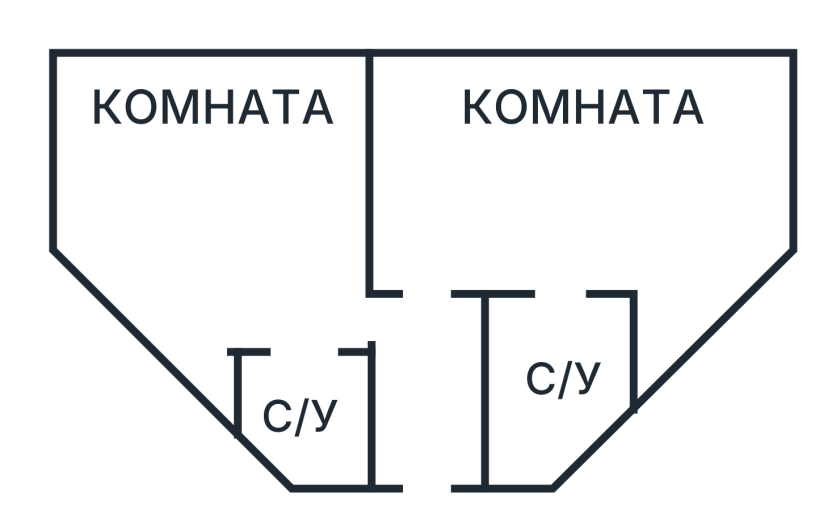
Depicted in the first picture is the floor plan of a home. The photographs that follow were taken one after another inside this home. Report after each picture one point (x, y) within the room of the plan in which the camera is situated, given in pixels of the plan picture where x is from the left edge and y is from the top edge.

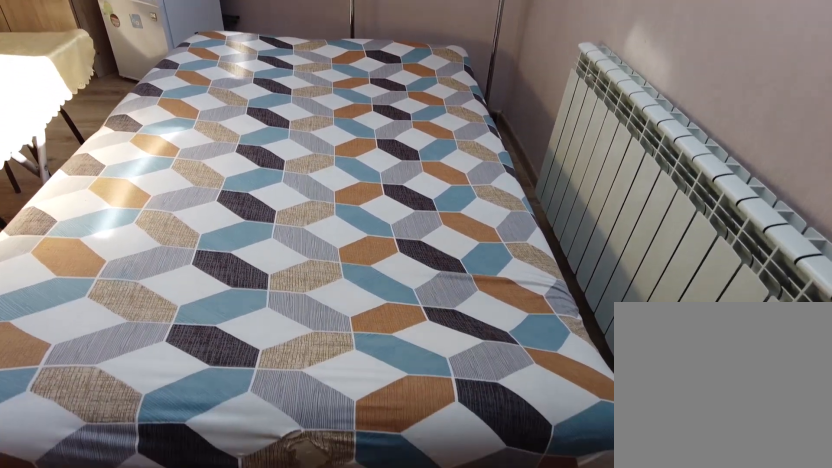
(308, 136)
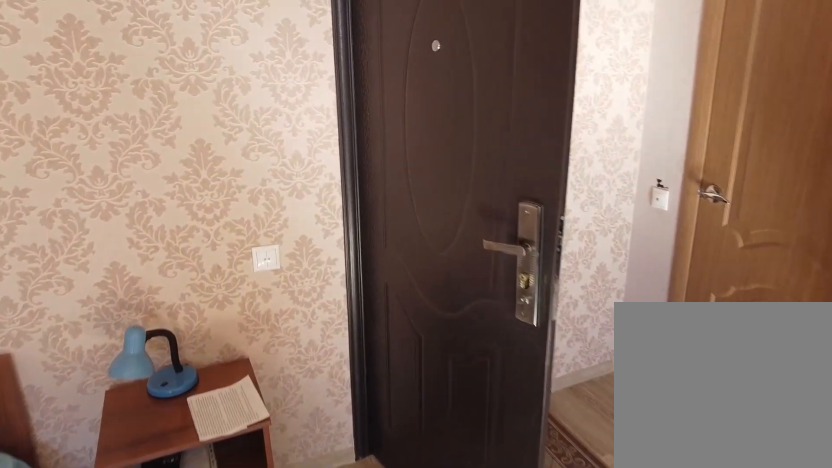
(329, 253)
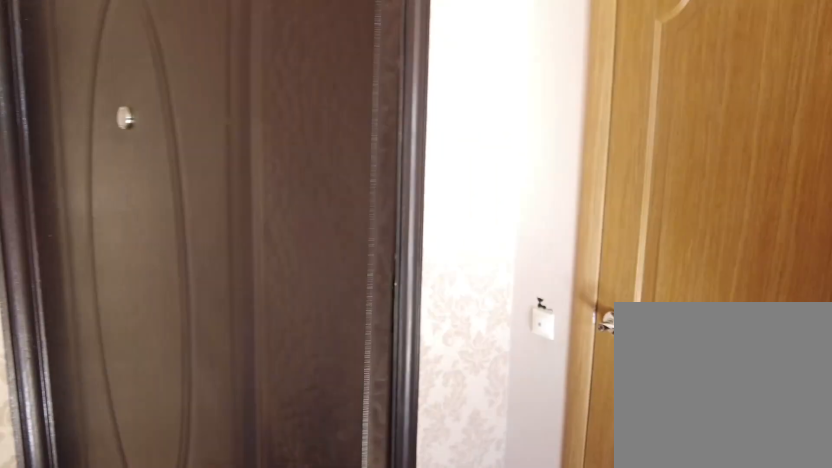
(348, 320)
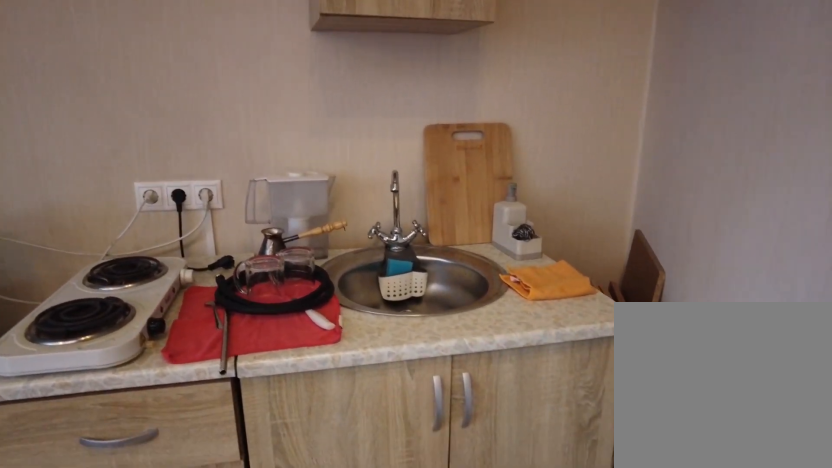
(467, 252)
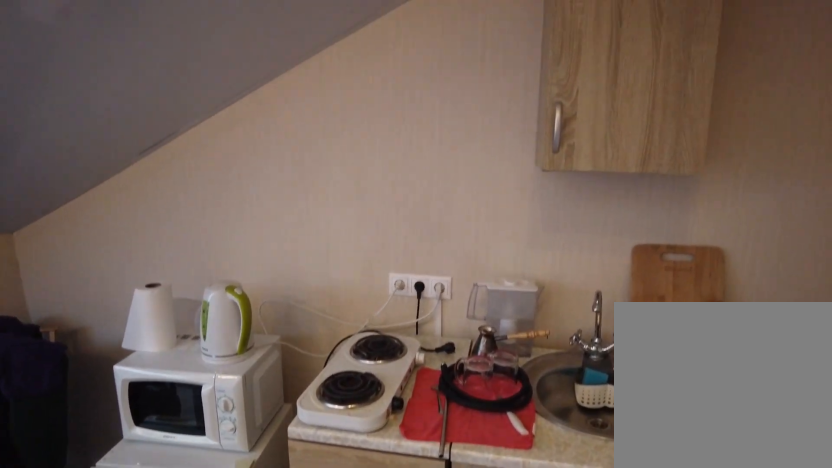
(467, 252)
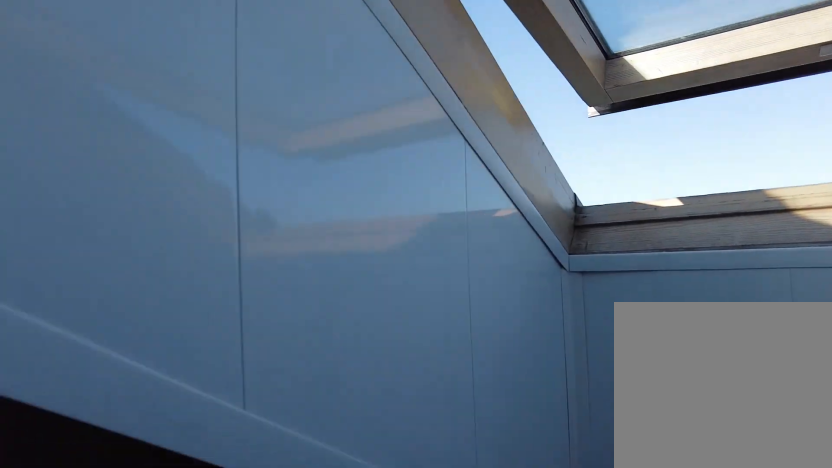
(751, 218)
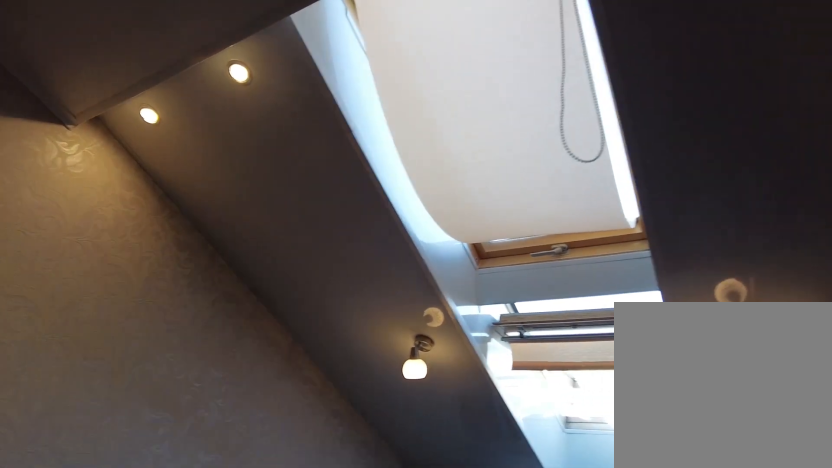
(566, 262)
